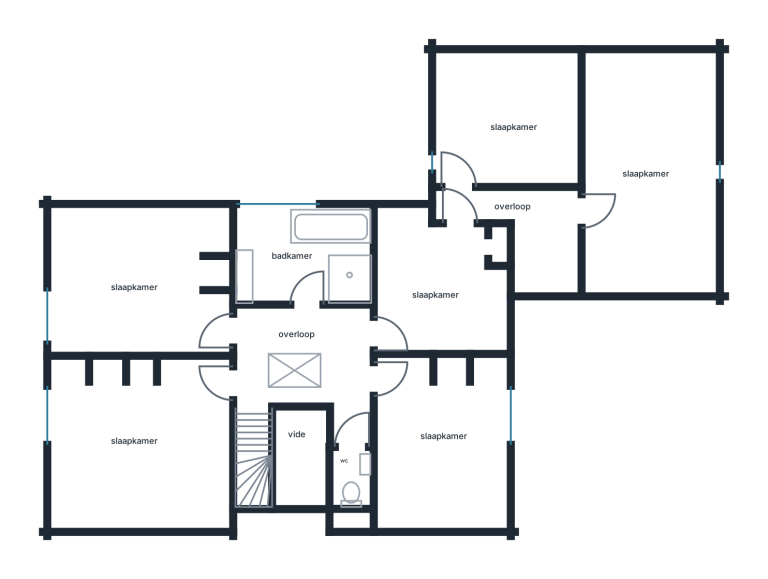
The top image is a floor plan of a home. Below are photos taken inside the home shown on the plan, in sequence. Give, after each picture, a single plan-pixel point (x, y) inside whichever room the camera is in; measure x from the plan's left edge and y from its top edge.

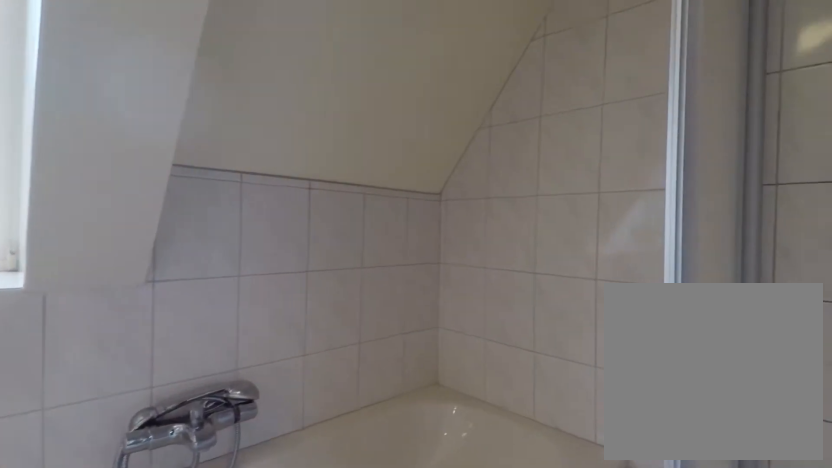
(303, 255)
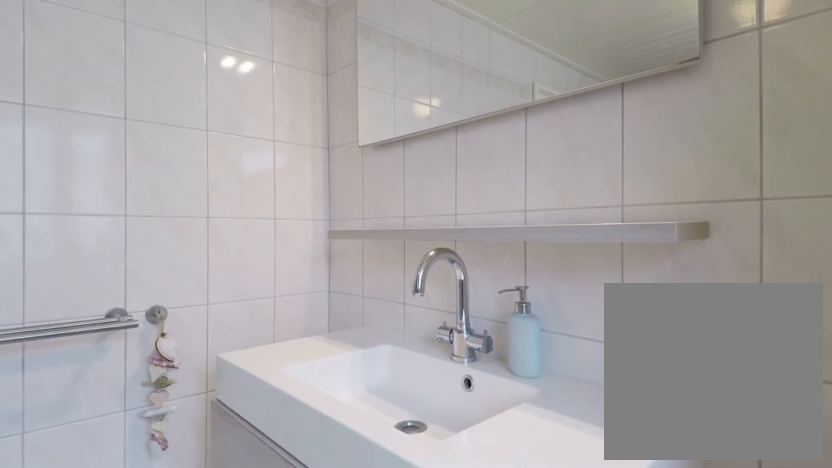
(303, 255)
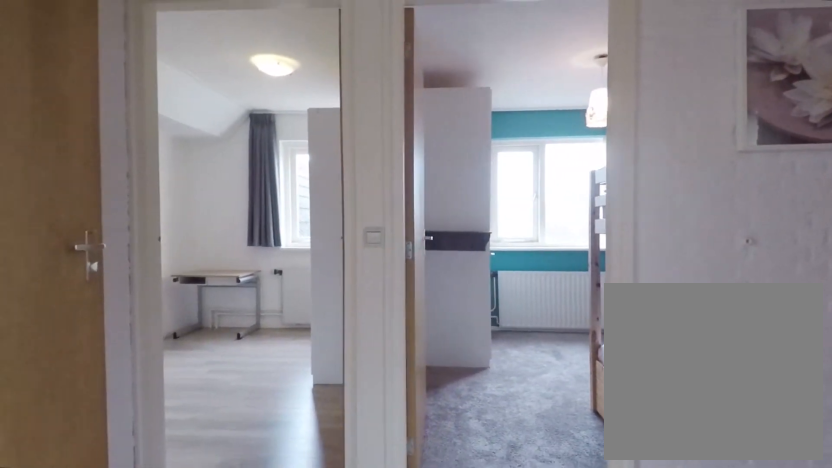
(307, 364)
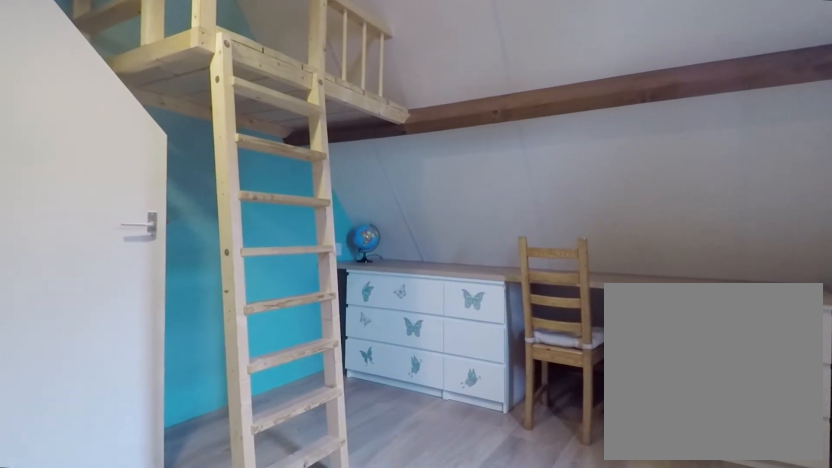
(649, 173)
